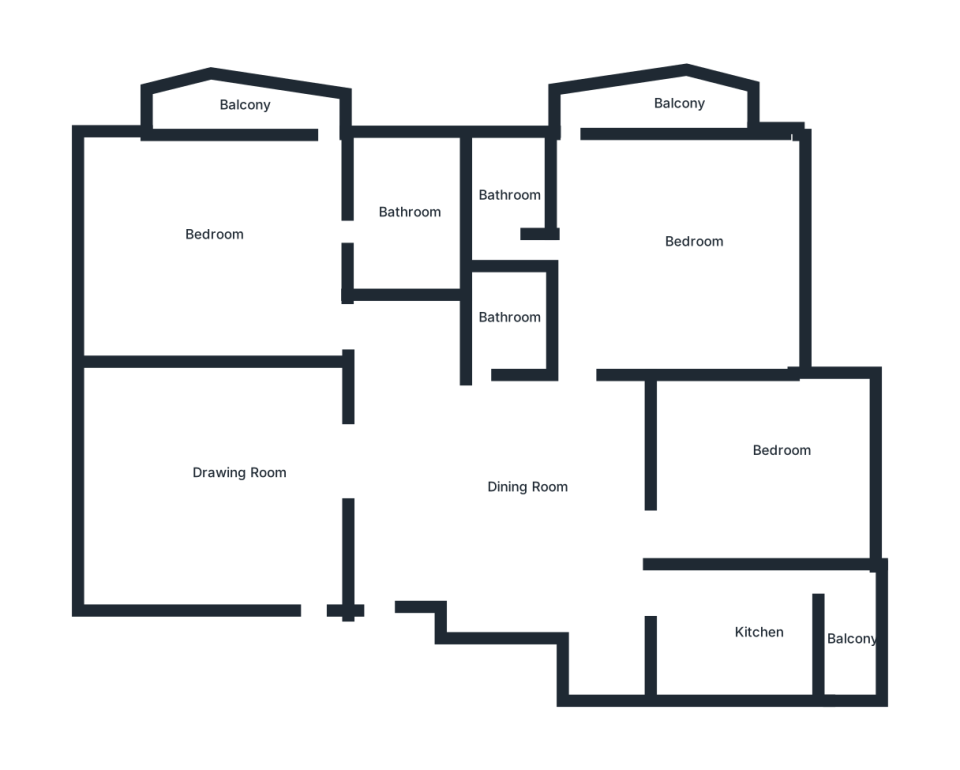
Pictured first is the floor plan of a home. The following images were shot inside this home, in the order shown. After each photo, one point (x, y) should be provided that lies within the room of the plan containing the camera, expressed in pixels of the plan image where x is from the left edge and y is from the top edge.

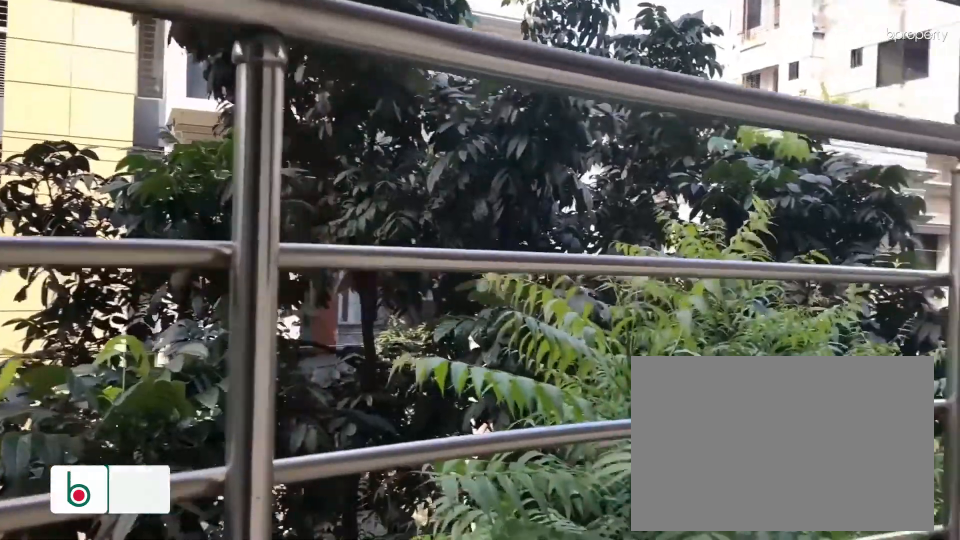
(669, 105)
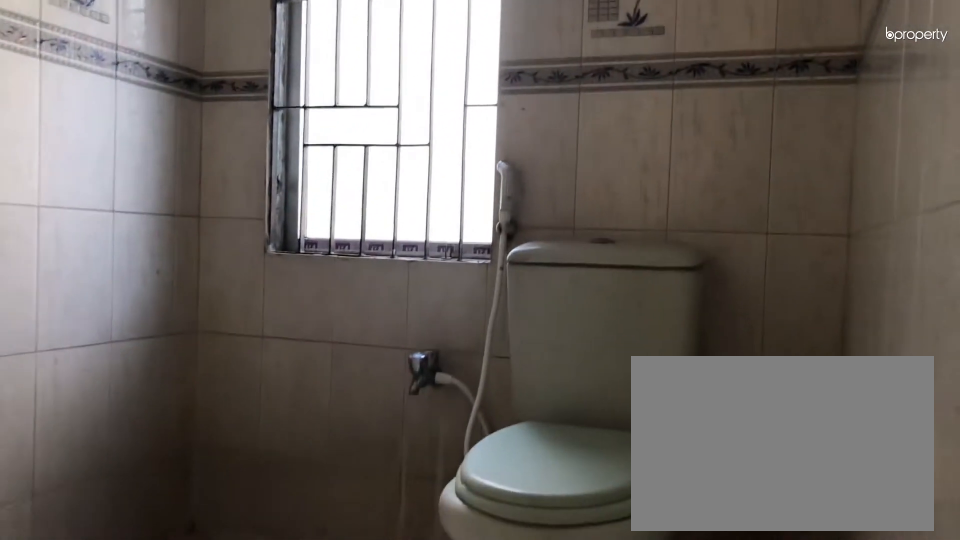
(497, 207)
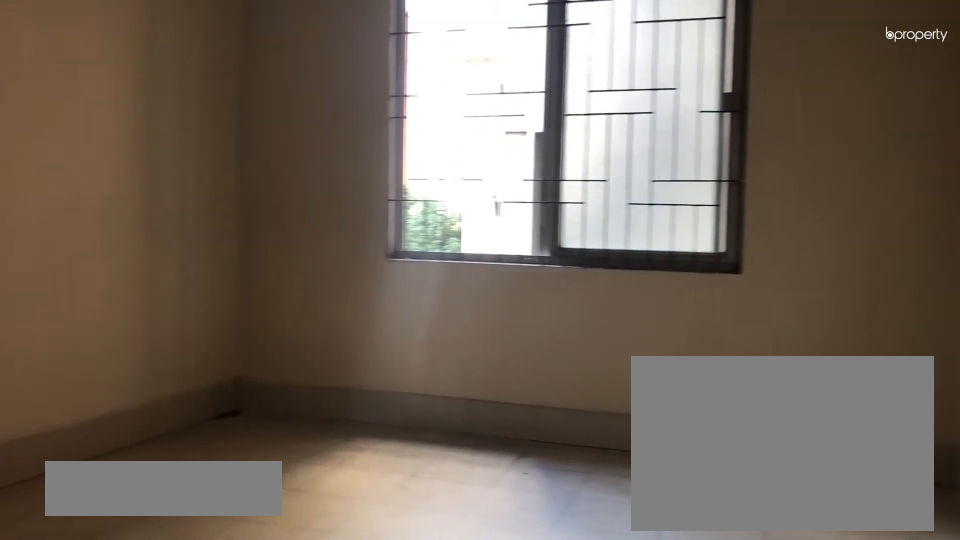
(762, 456)
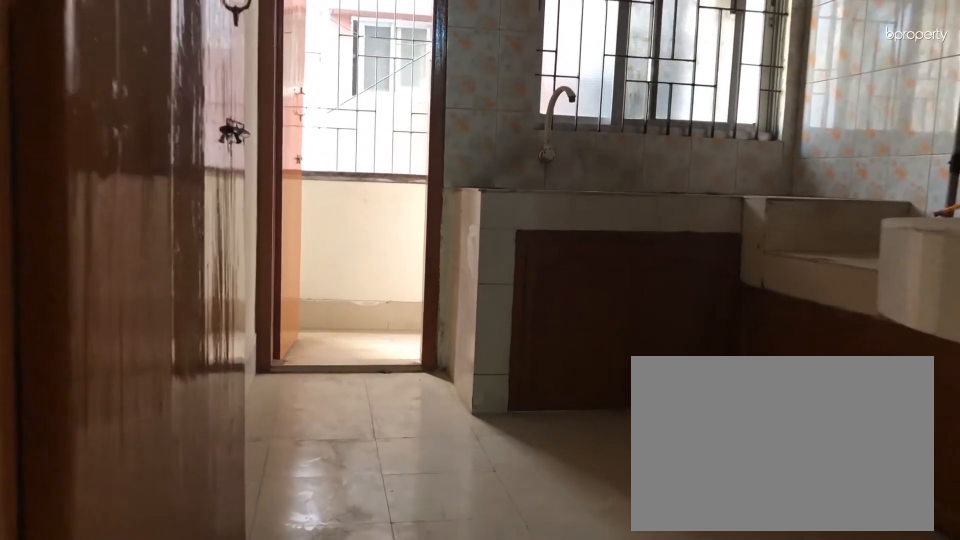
(764, 641)
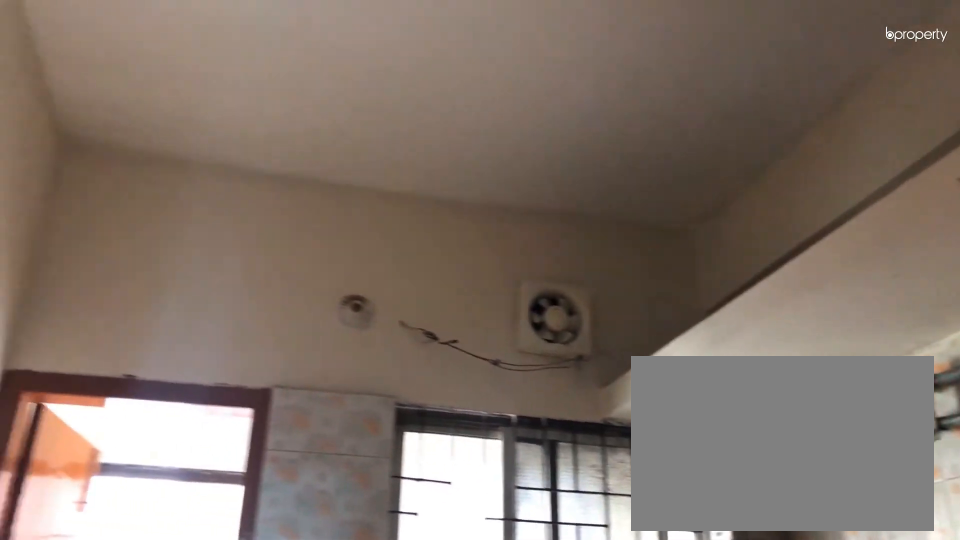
(764, 641)
